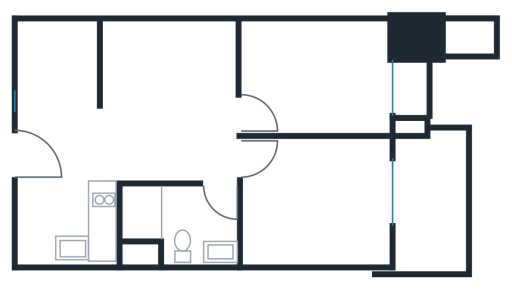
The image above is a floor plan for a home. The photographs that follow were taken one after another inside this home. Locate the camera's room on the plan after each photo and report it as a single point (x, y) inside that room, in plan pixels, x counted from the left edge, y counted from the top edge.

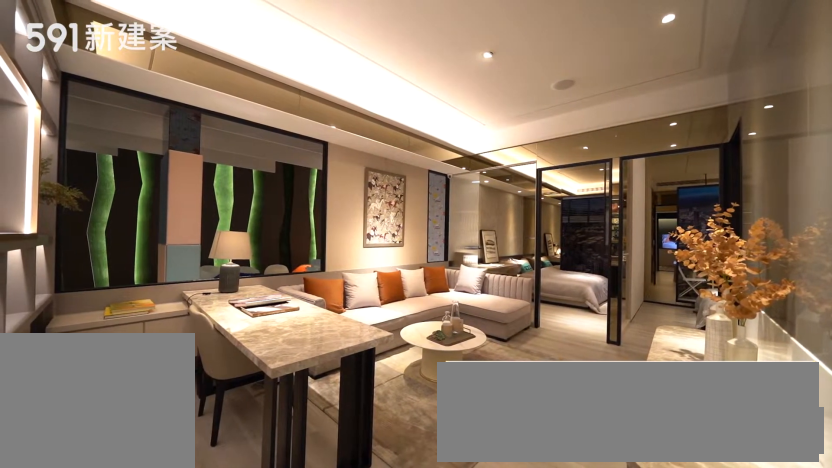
(132, 99)
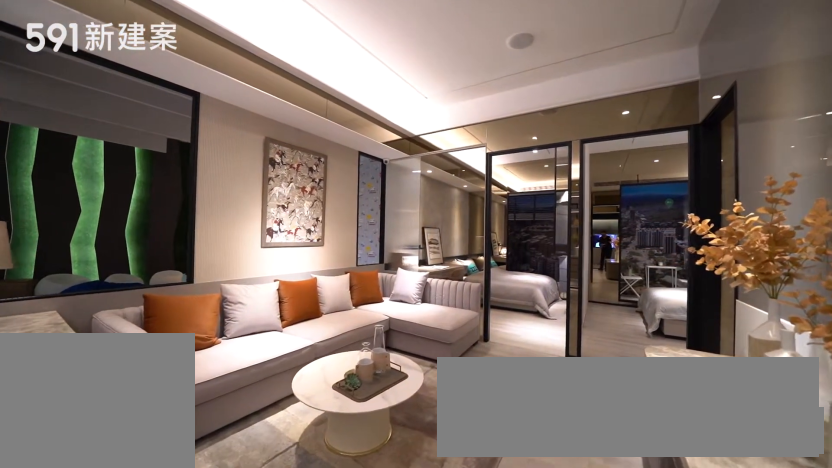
(132, 99)
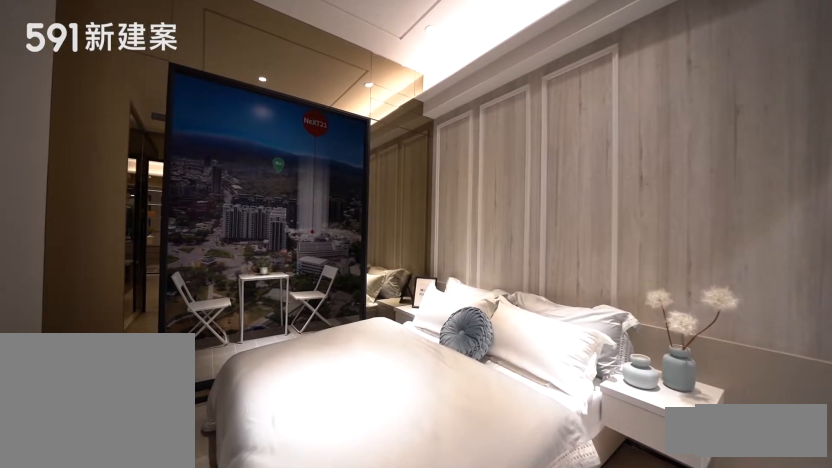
(322, 203)
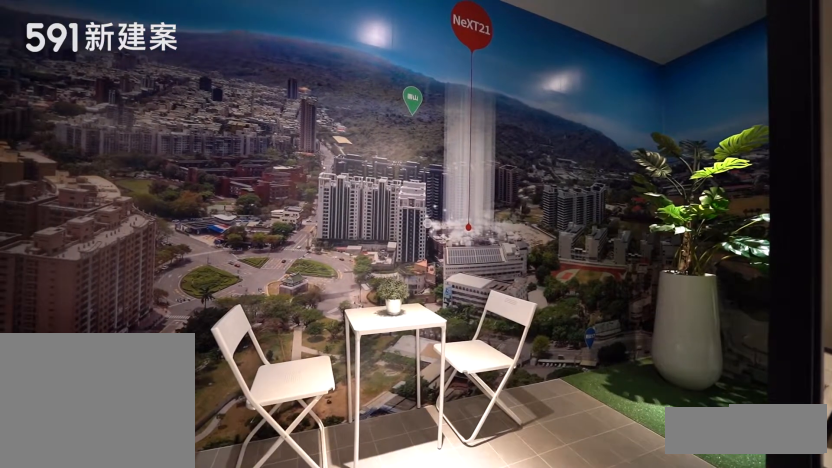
(433, 201)
